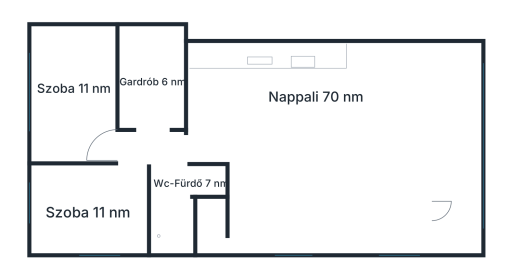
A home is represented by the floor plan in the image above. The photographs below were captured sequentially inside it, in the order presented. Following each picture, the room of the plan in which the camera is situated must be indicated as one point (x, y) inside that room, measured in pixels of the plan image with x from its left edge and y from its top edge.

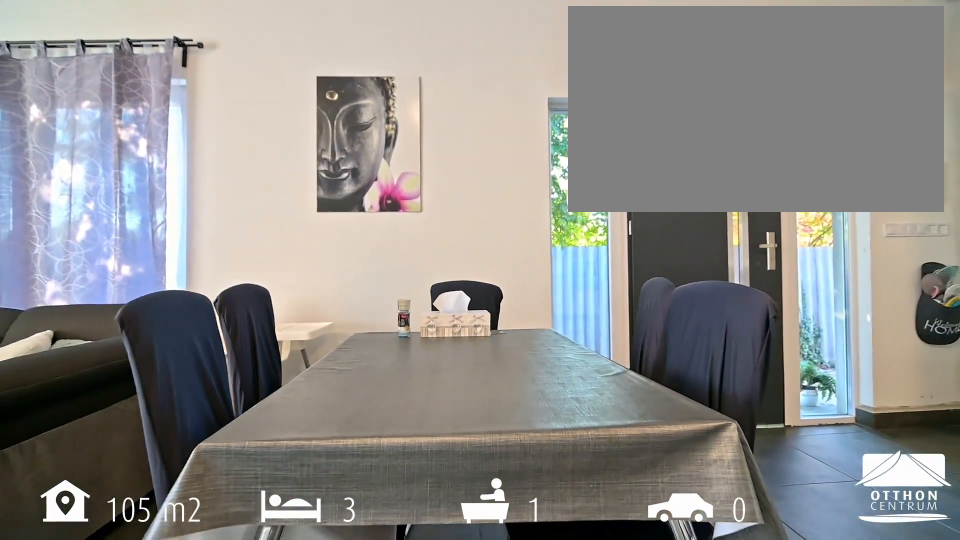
(334, 152)
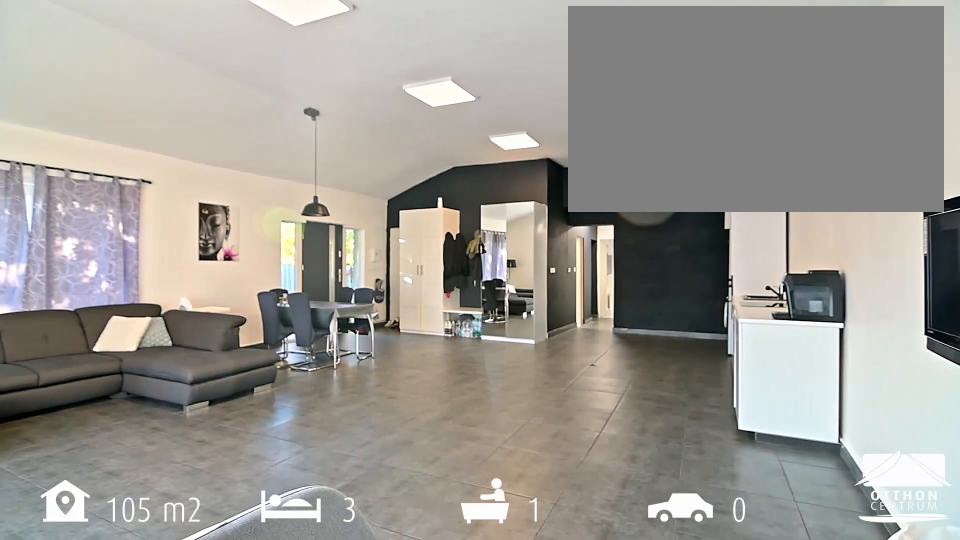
(334, 152)
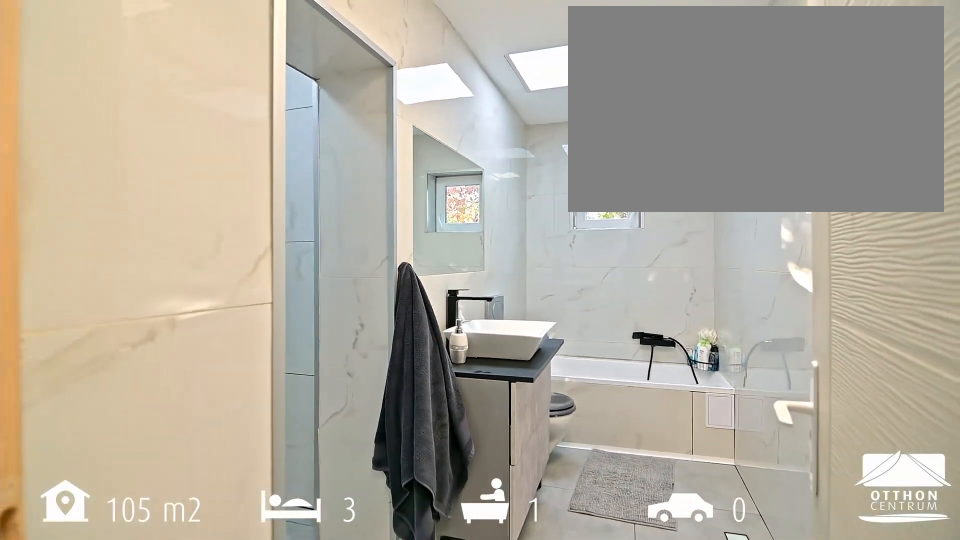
(170, 202)
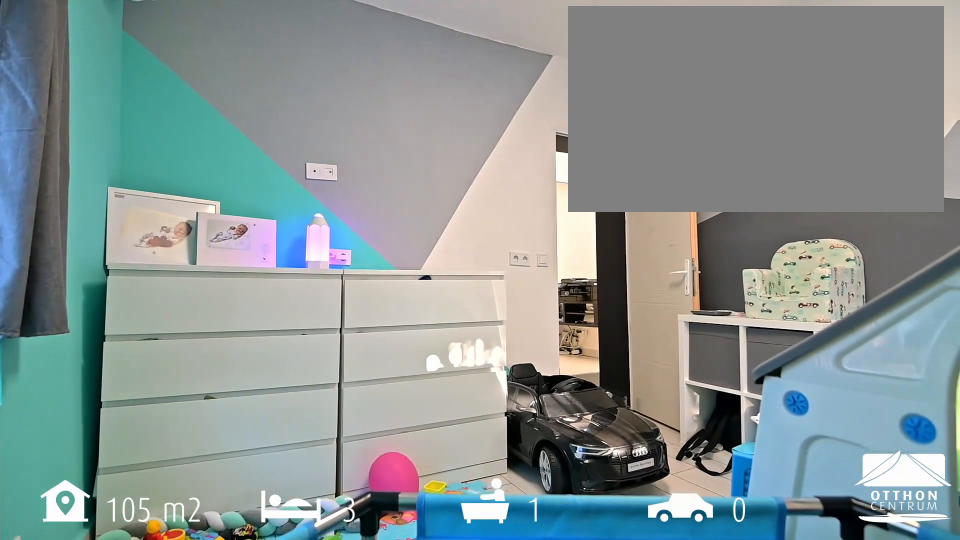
(88, 213)
